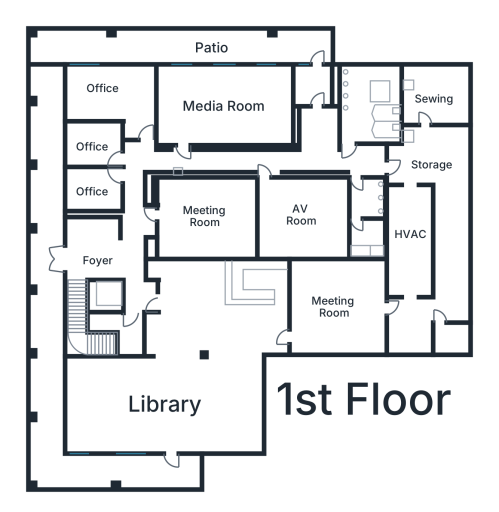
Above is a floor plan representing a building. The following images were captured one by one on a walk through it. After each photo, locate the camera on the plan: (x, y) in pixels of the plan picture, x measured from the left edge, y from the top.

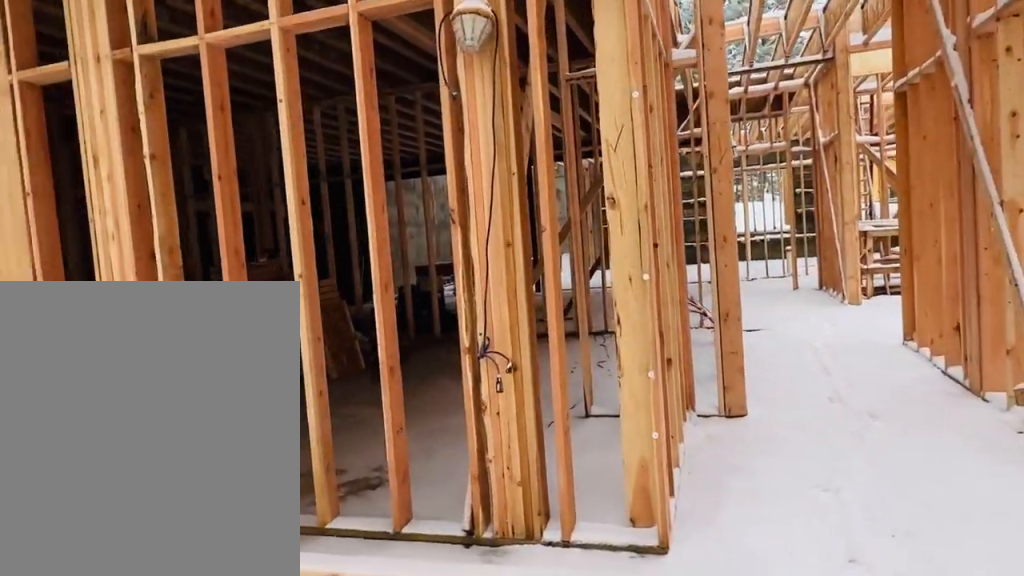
(137, 135)
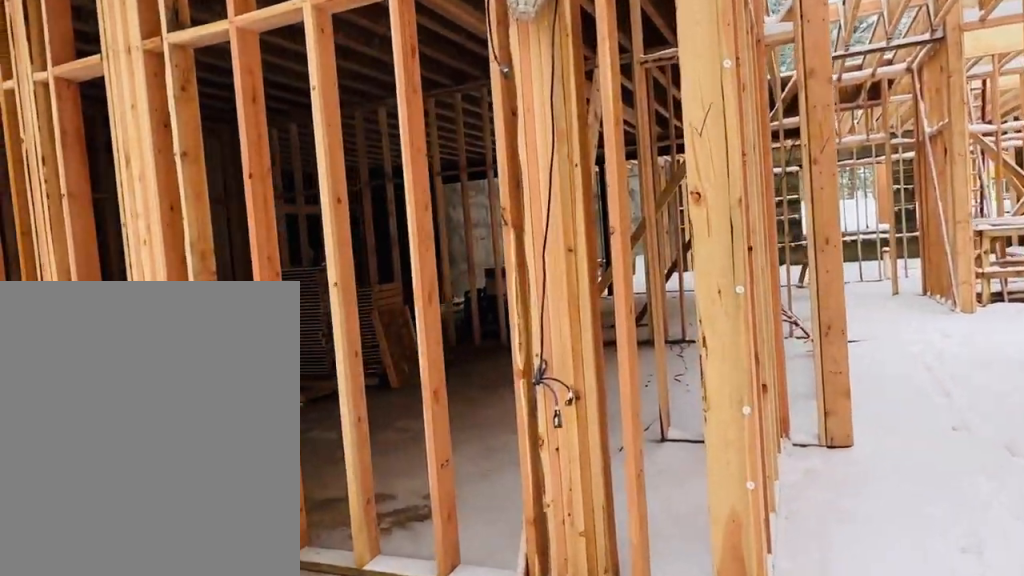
(141, 143)
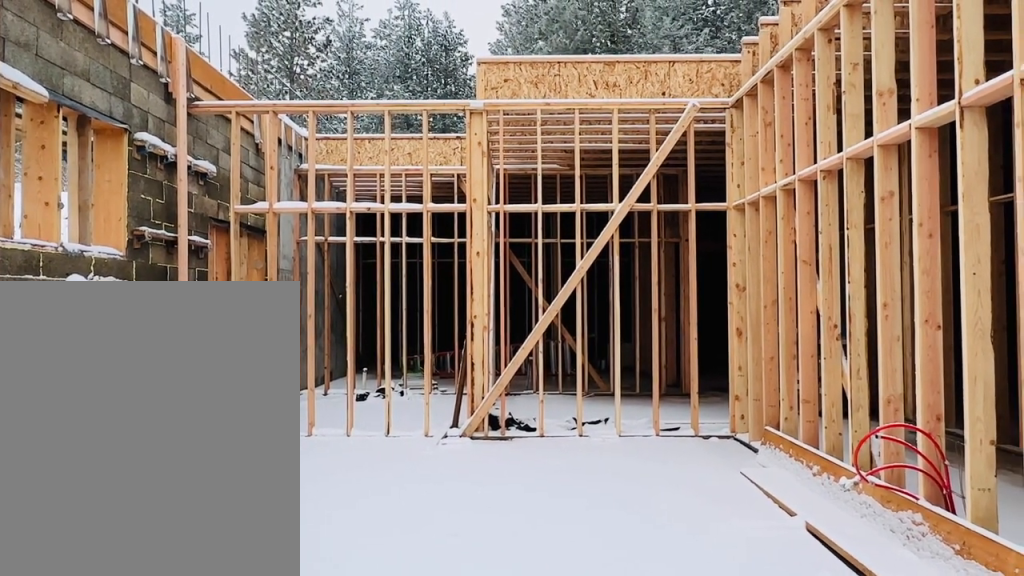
(195, 103)
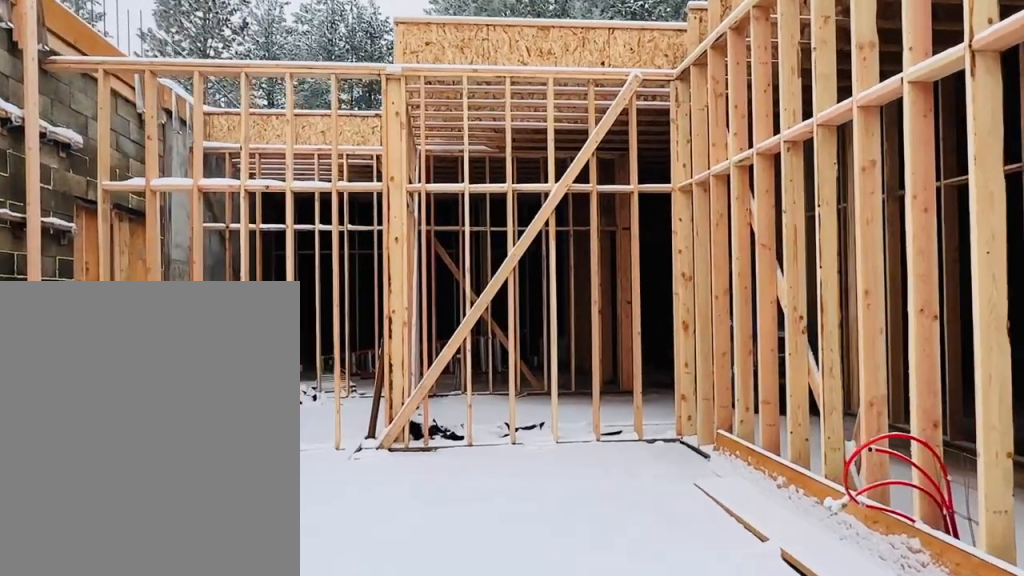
(200, 103)
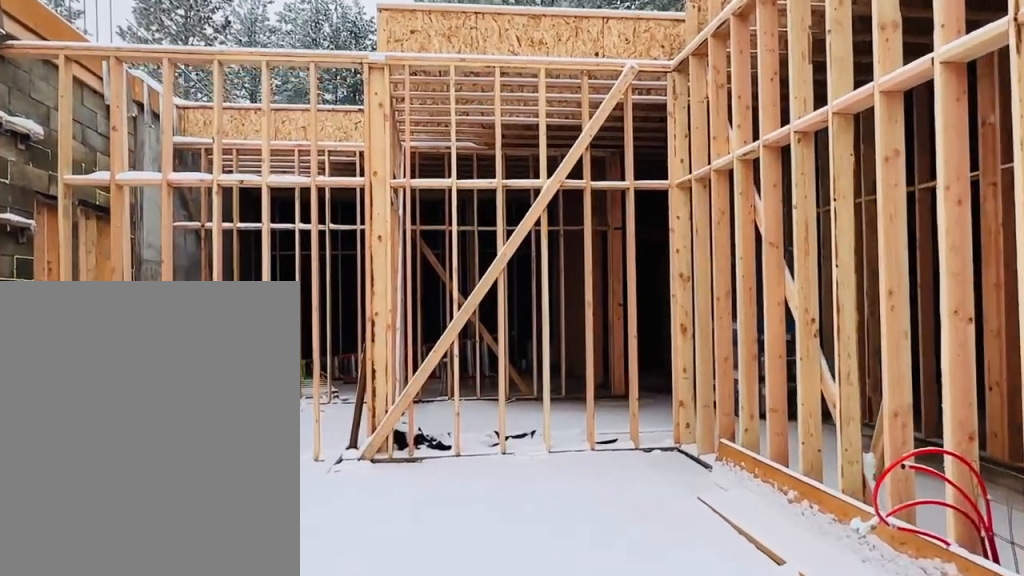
(205, 103)
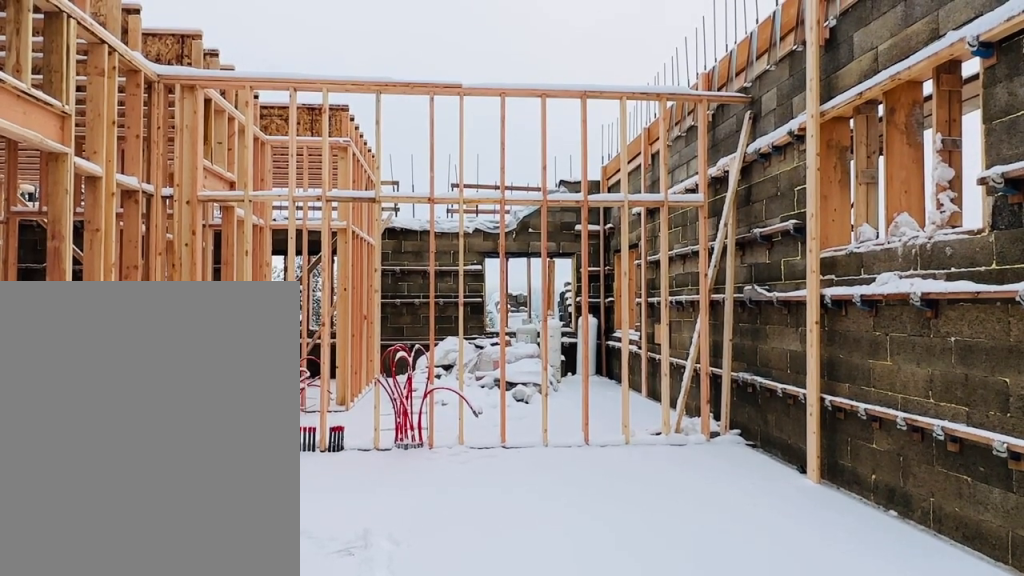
(278, 103)
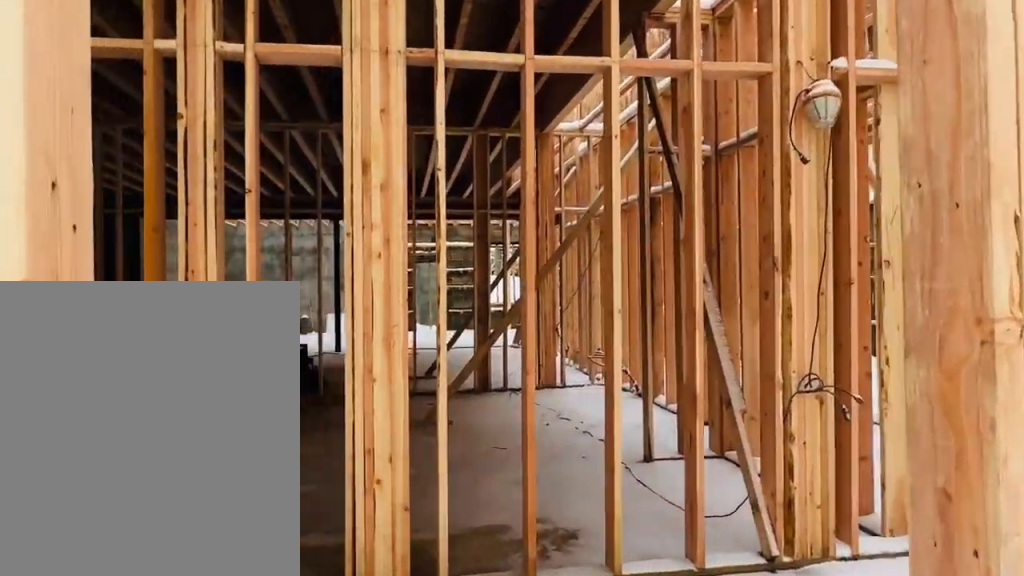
(184, 128)
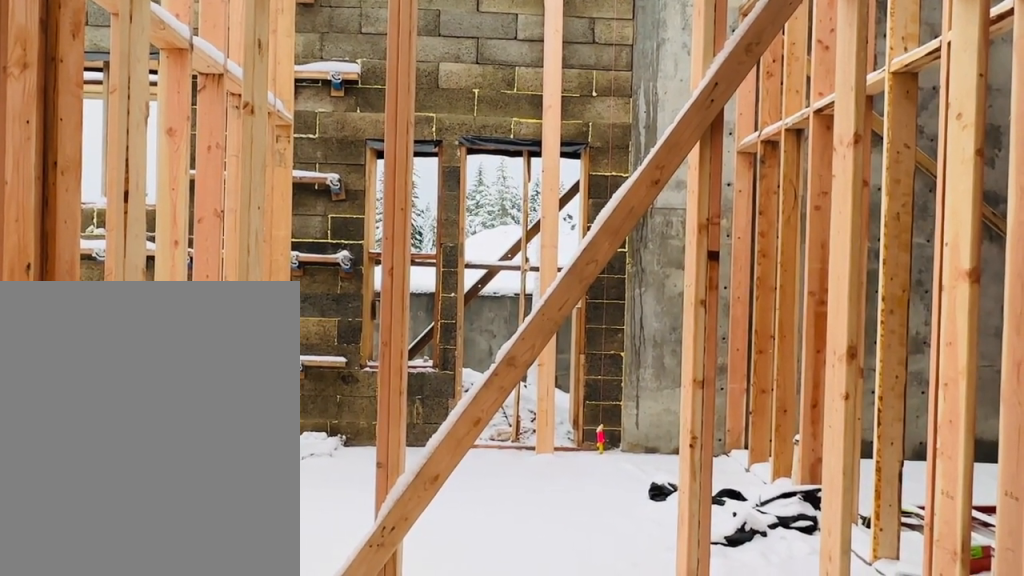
(316, 139)
